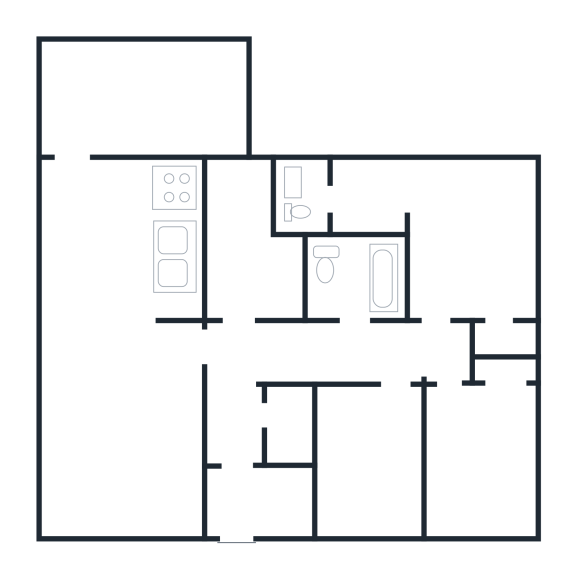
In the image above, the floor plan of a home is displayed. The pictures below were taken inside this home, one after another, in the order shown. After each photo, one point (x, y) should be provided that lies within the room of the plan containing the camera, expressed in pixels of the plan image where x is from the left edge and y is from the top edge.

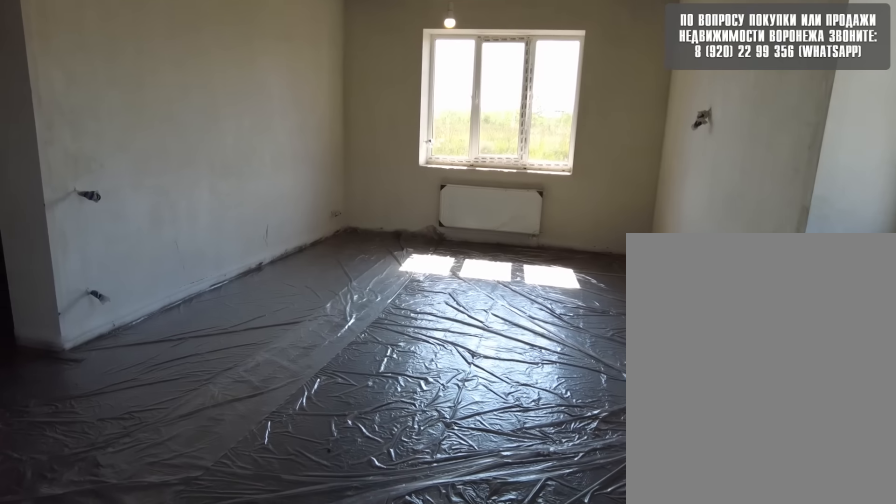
(98, 229)
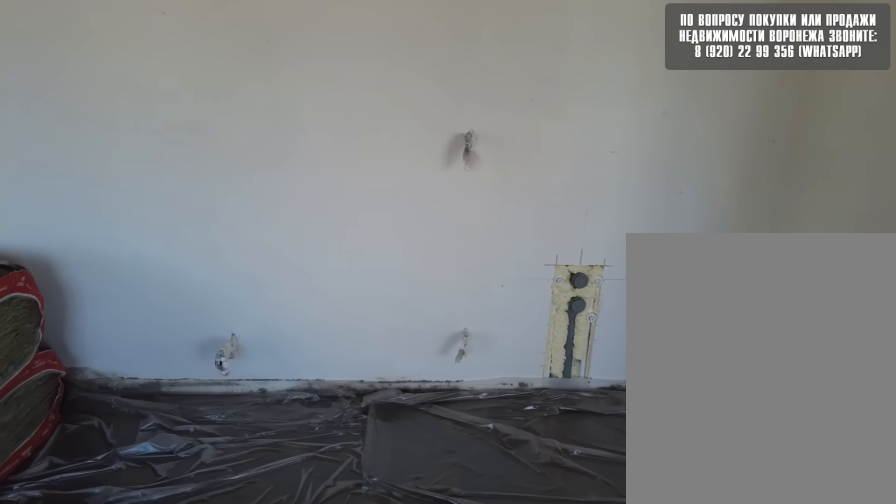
(99, 208)
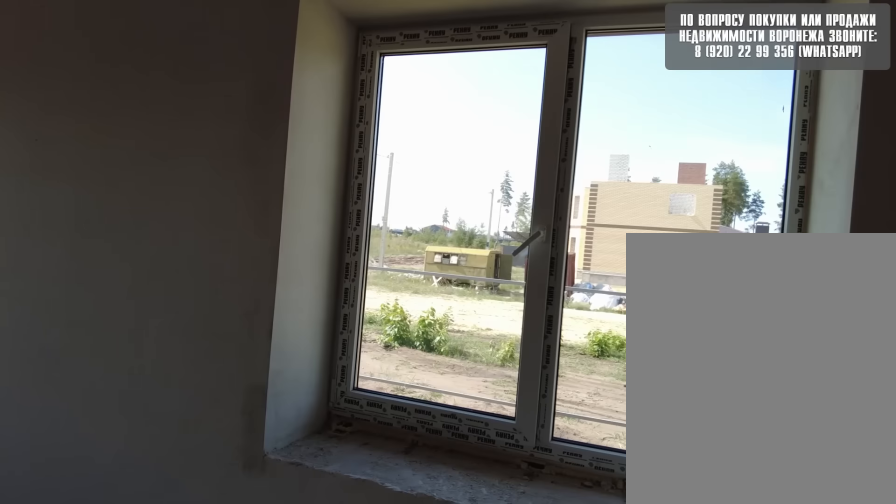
(98, 208)
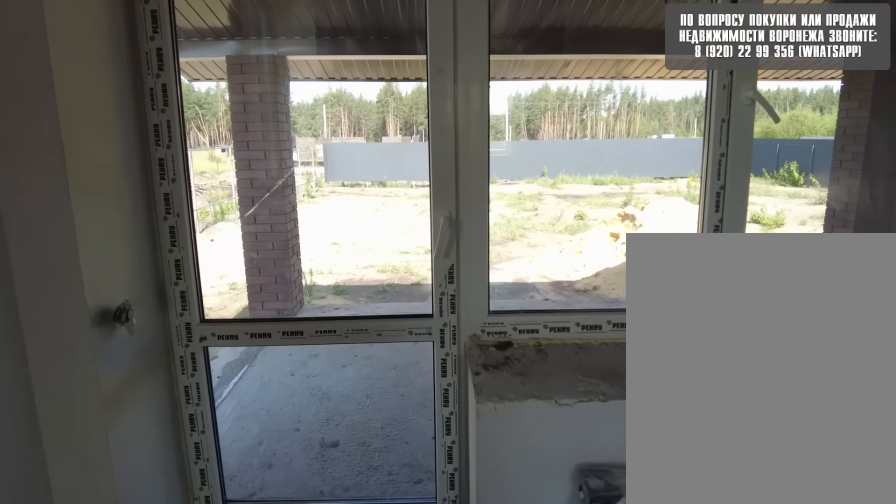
(100, 201)
